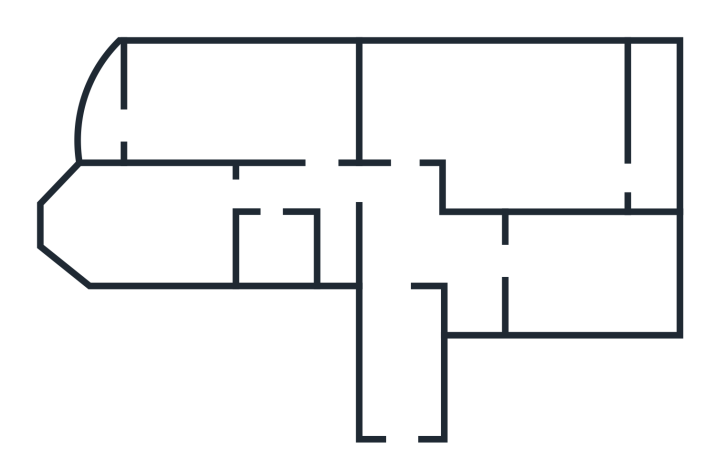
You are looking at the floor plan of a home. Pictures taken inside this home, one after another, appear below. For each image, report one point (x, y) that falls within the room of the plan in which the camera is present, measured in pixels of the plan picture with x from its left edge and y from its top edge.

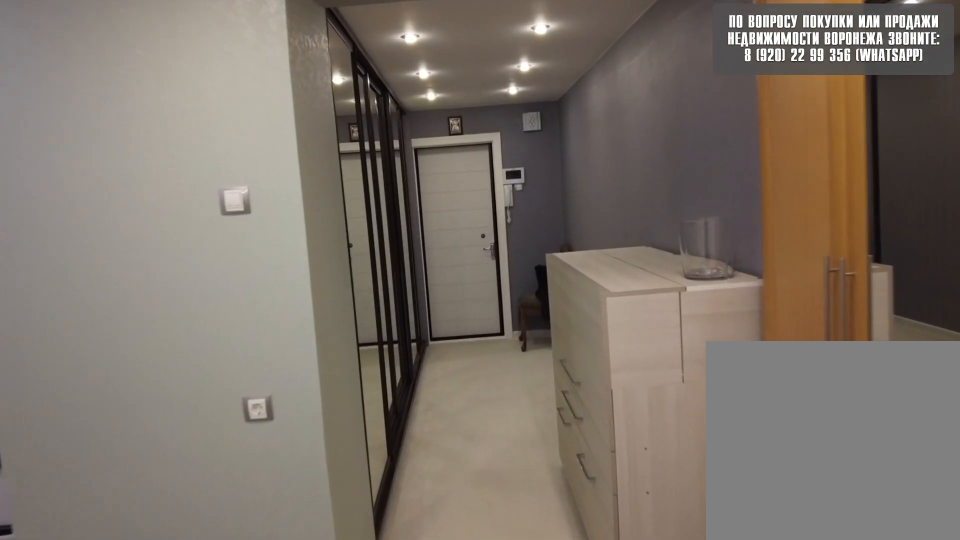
(406, 418)
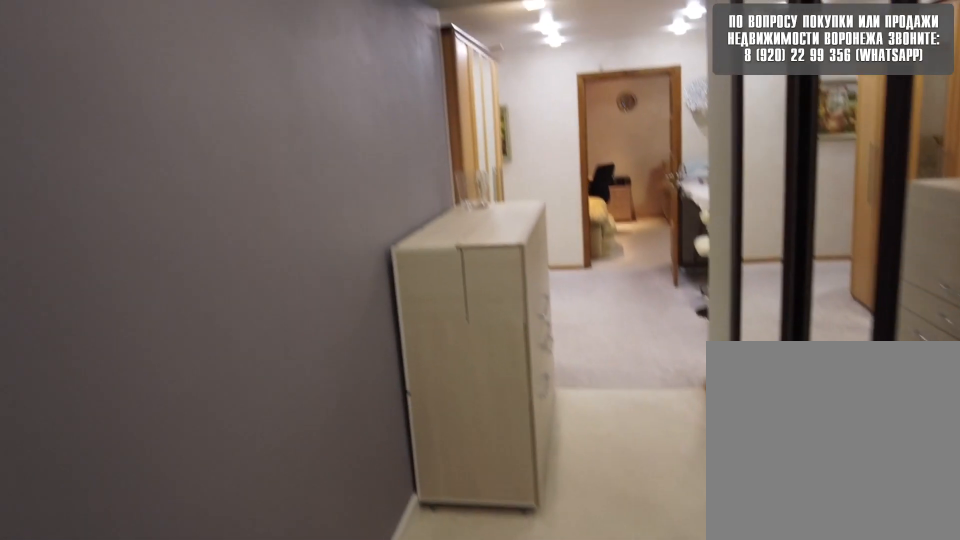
(406, 418)
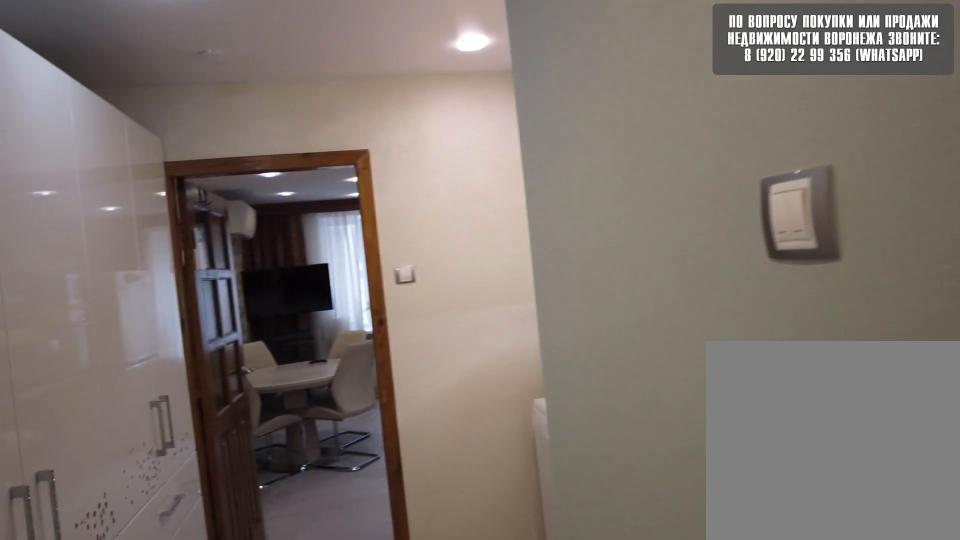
(406, 257)
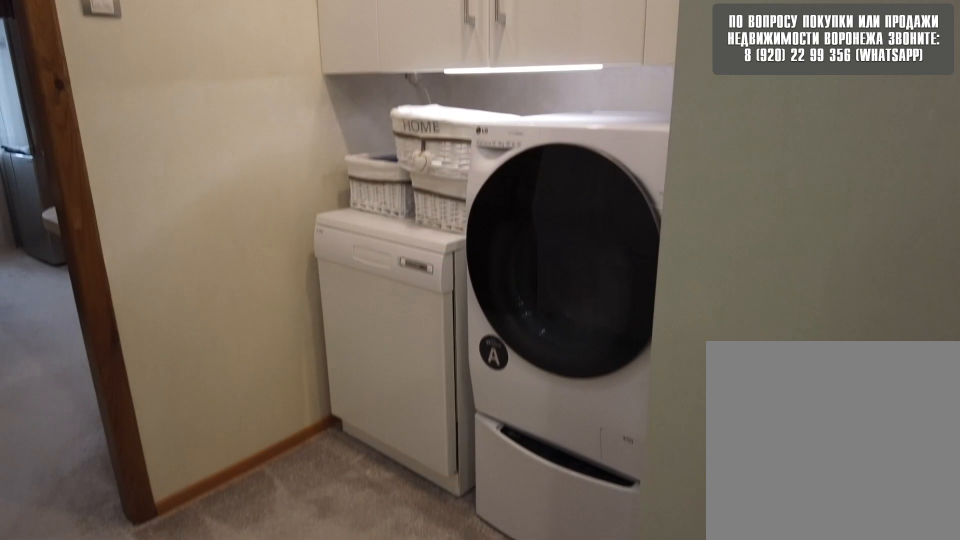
(481, 263)
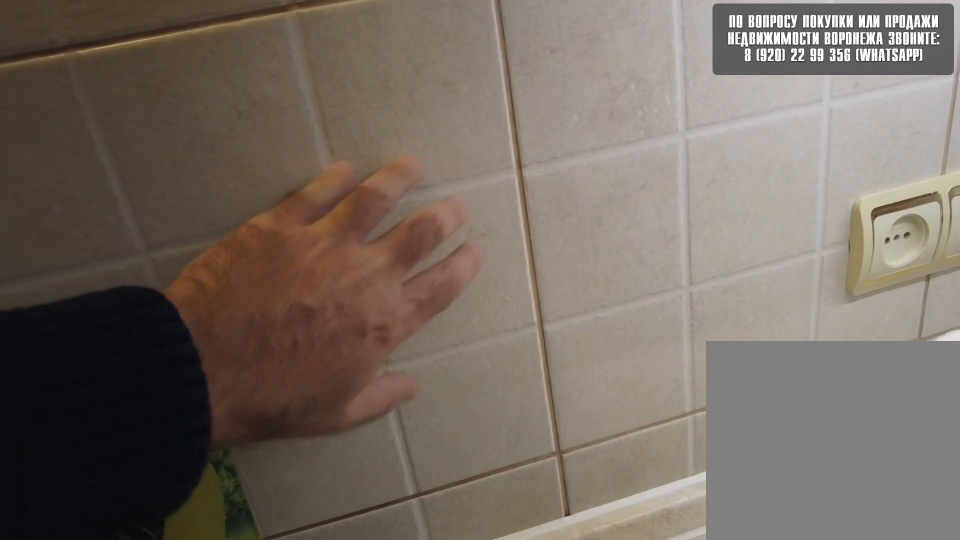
(563, 274)
